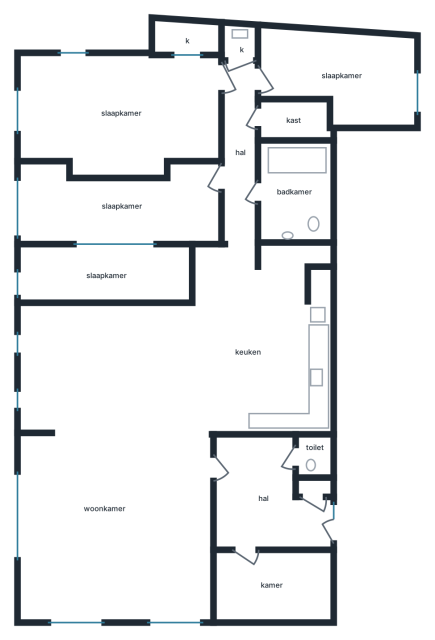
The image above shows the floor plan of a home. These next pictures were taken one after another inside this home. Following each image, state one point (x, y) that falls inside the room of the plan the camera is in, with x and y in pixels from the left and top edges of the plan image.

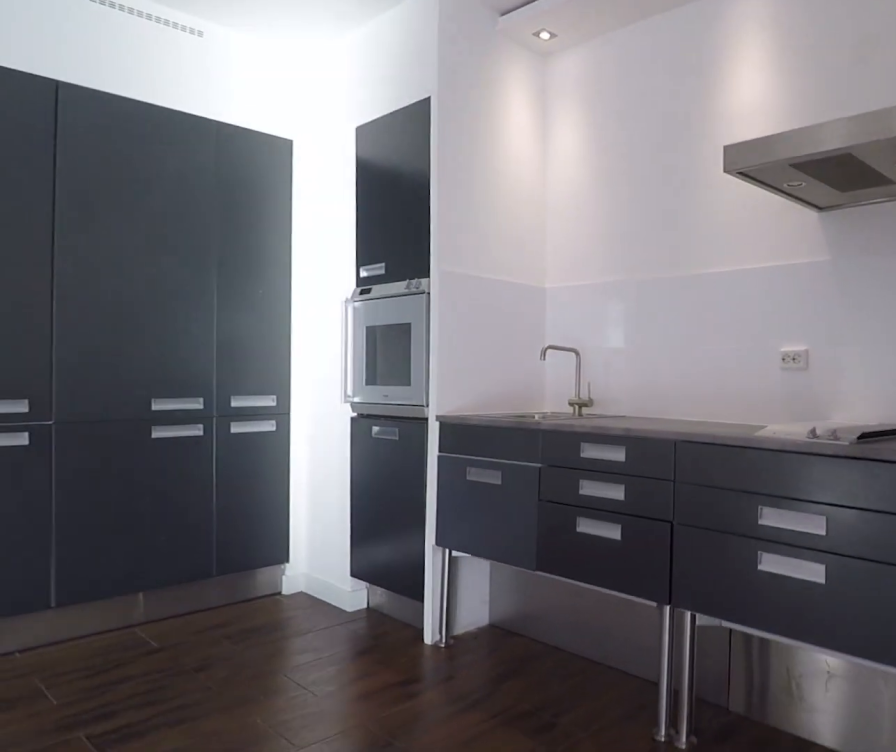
(262, 342)
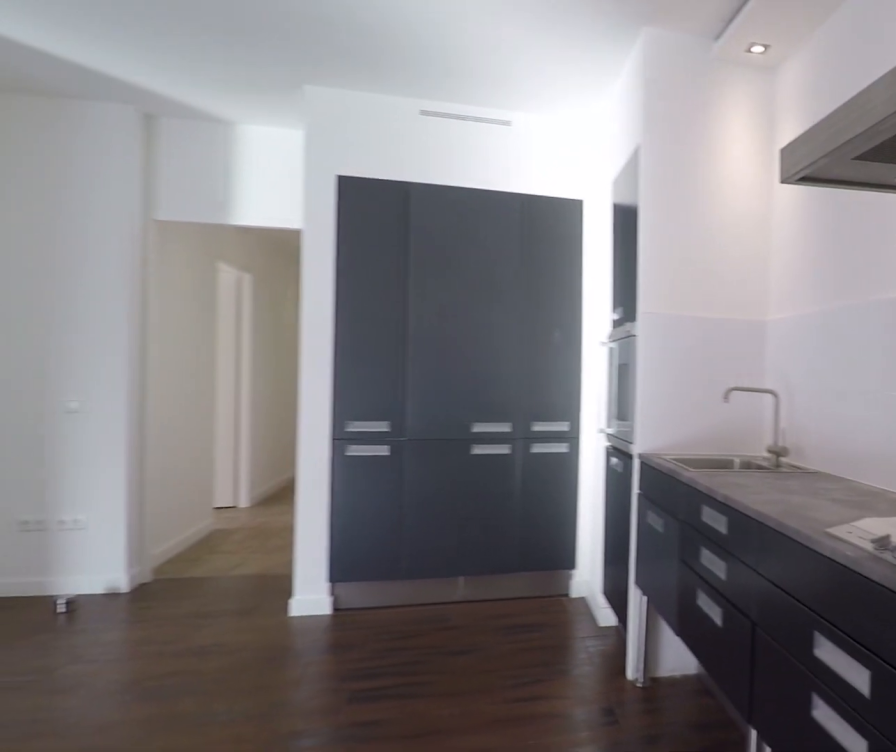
(262, 342)
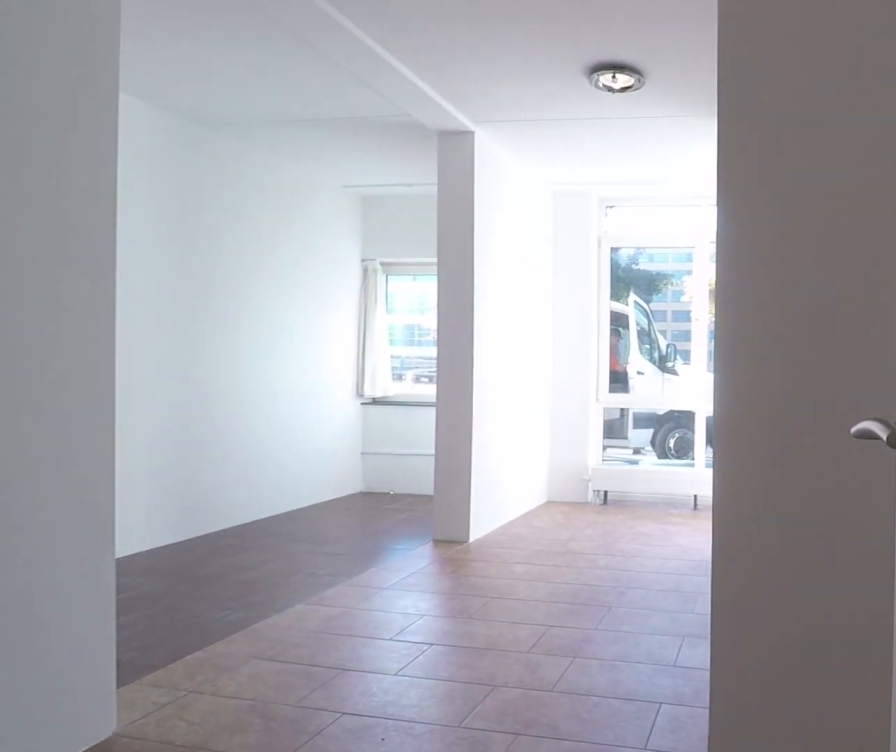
(122, 205)
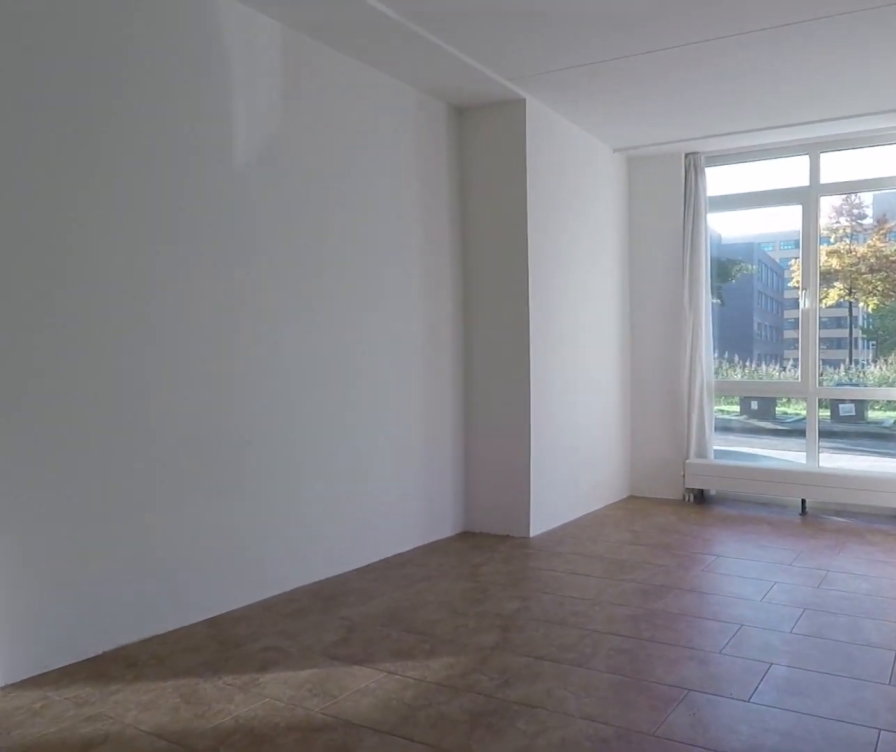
(121, 113)
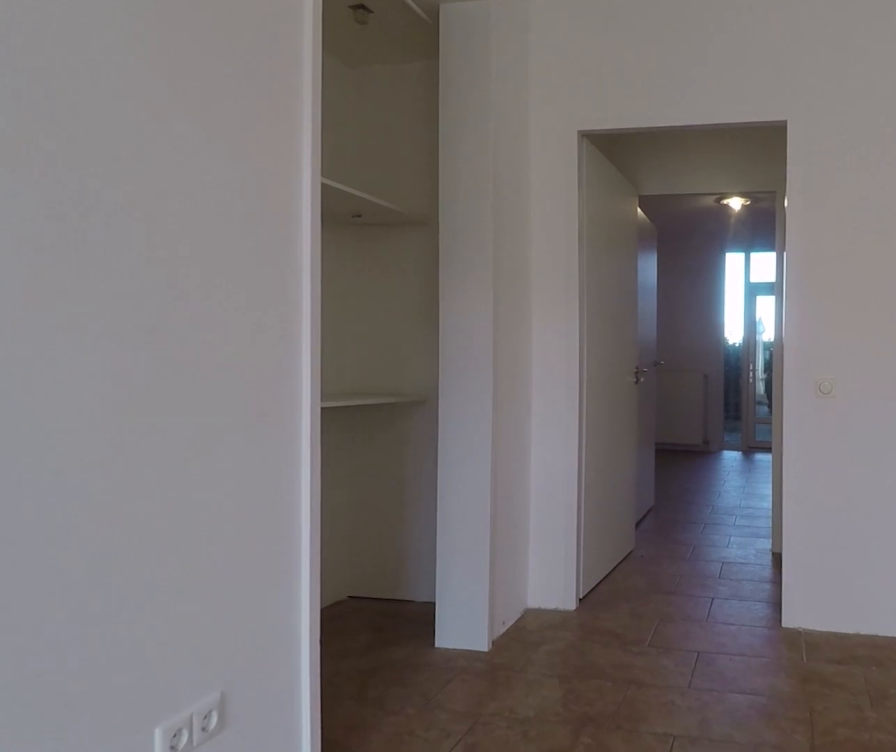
(121, 113)
